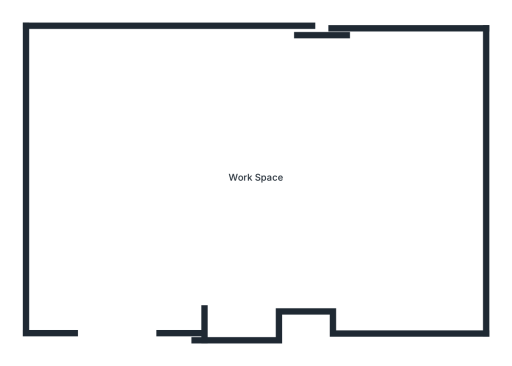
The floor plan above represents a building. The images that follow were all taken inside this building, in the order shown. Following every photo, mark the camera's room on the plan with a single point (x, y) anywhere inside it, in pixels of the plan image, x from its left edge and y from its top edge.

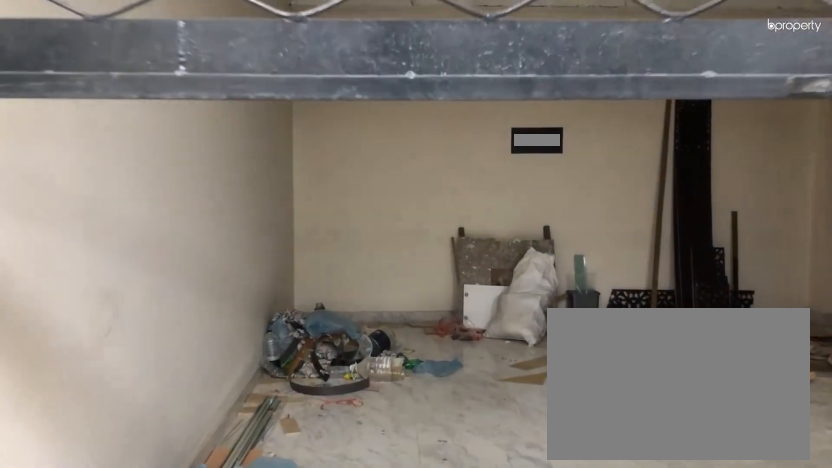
(124, 296)
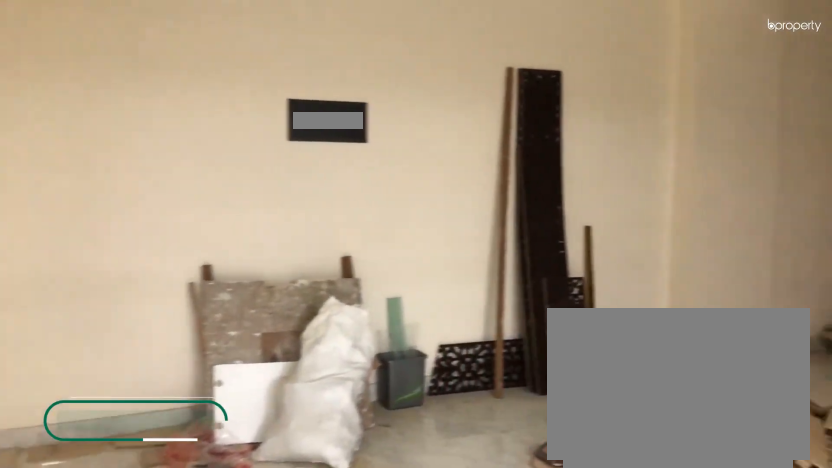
(258, 156)
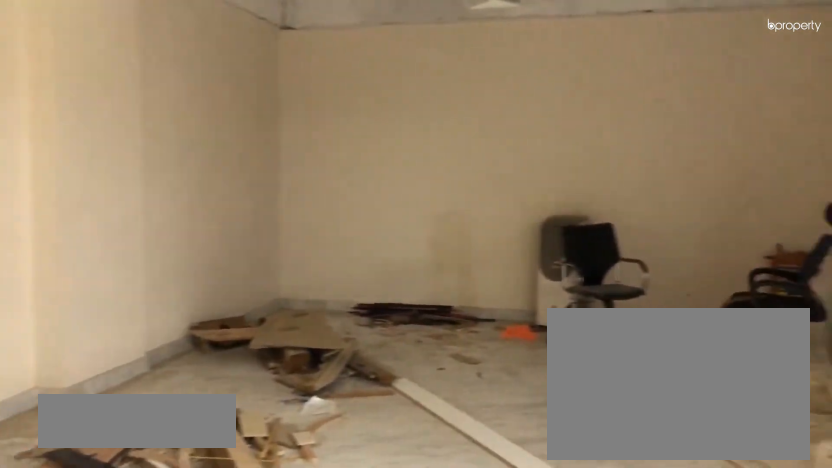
(258, 156)
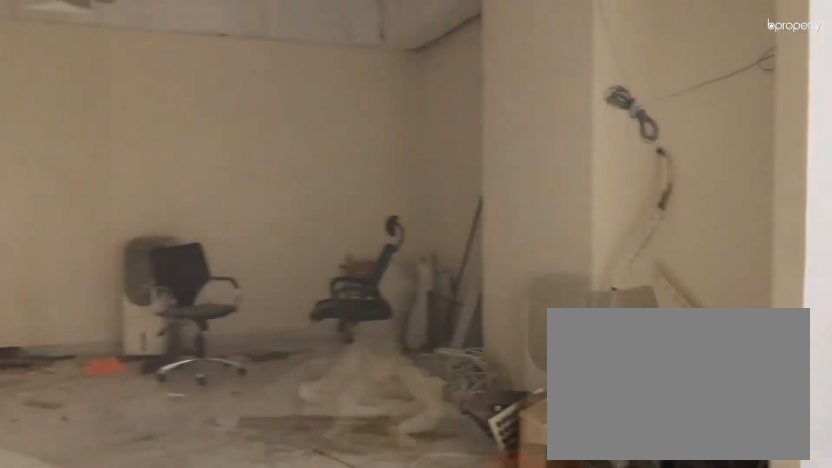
(258, 157)
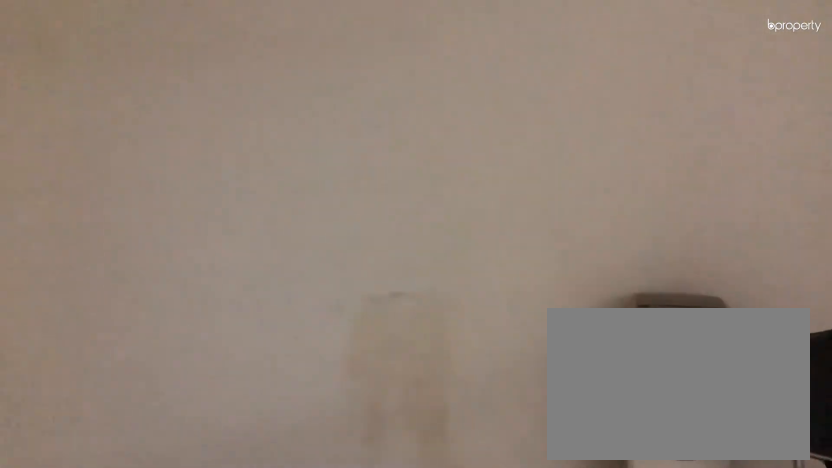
(258, 157)
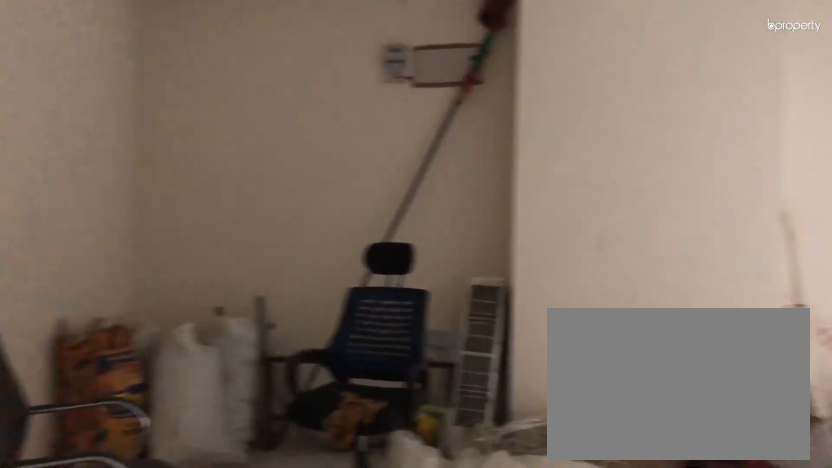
(258, 157)
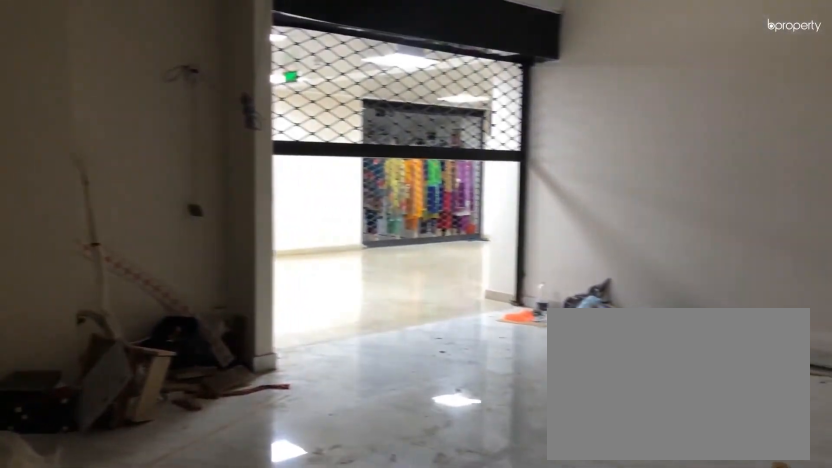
(258, 157)
